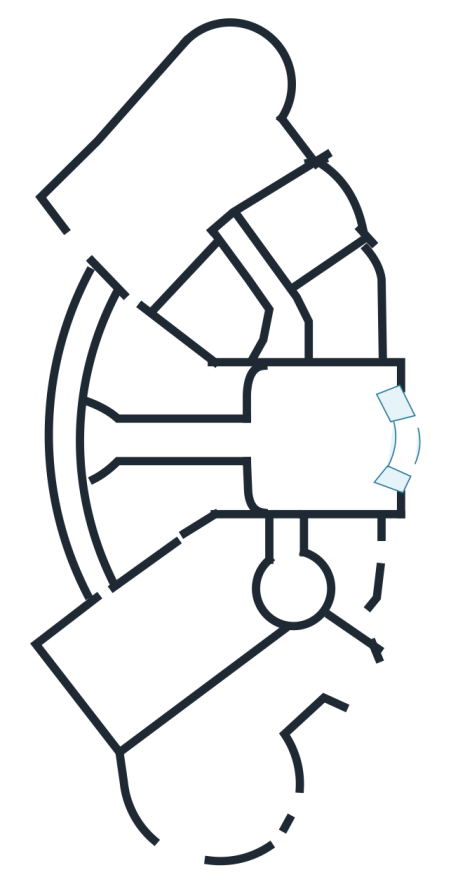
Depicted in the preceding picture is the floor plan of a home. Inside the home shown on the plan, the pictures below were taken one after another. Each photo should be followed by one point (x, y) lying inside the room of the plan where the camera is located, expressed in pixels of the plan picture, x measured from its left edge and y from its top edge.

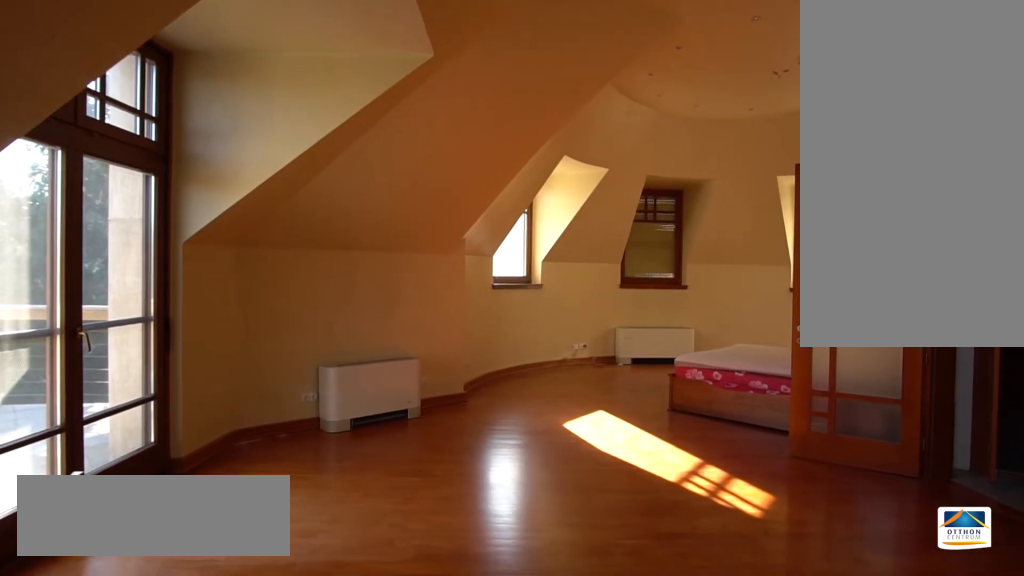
(227, 92)
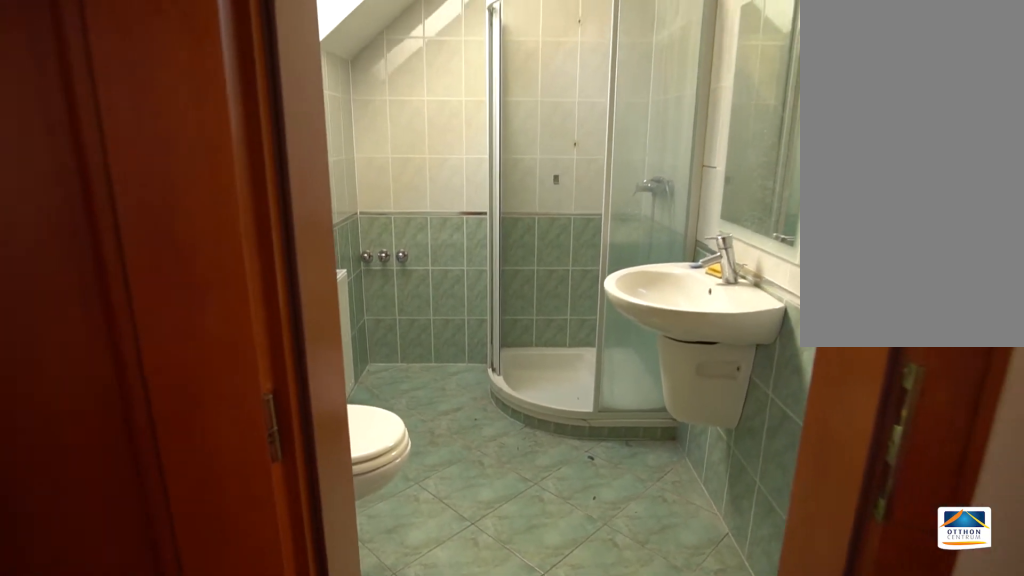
(227, 92)
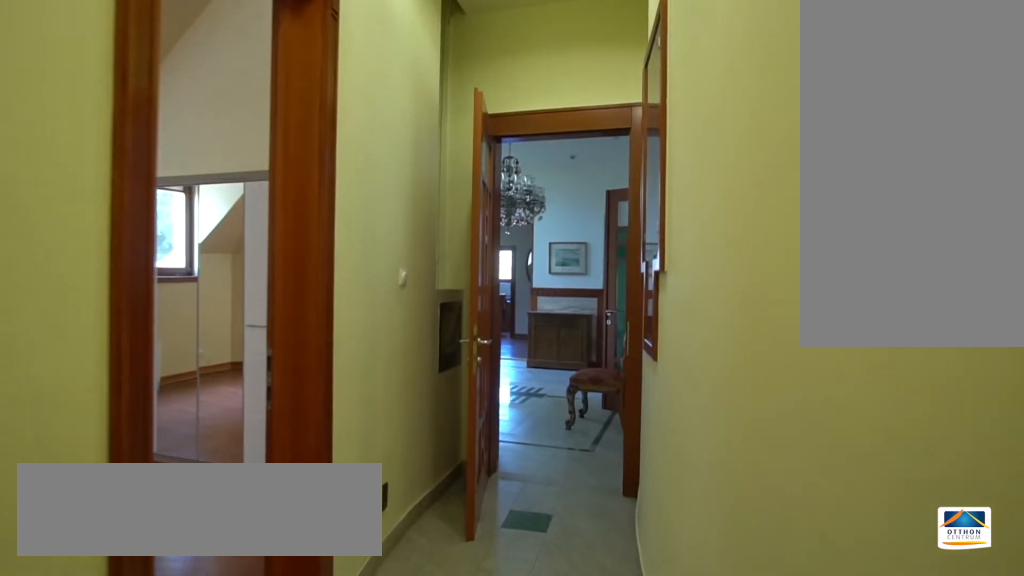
(285, 336)
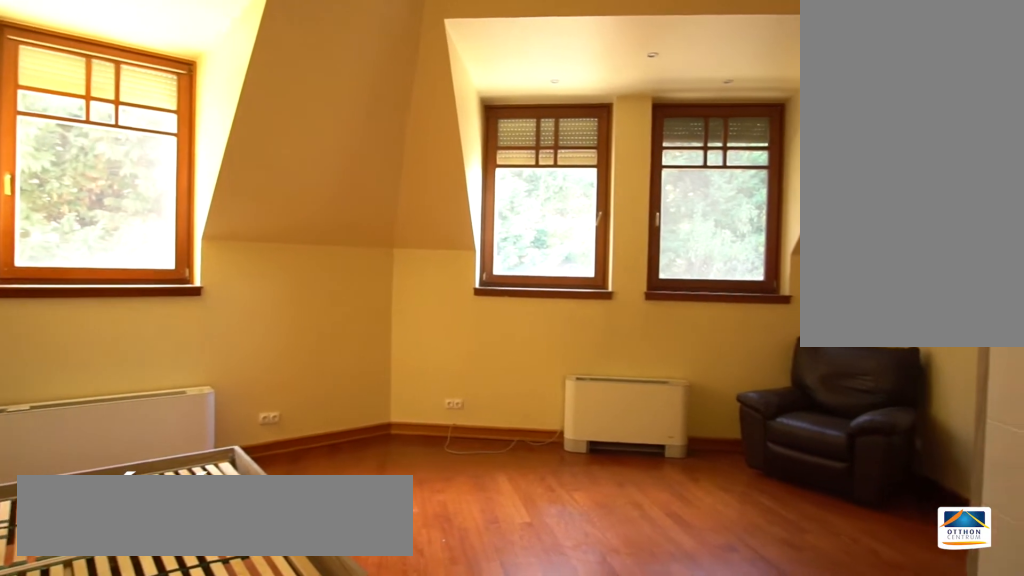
(303, 219)
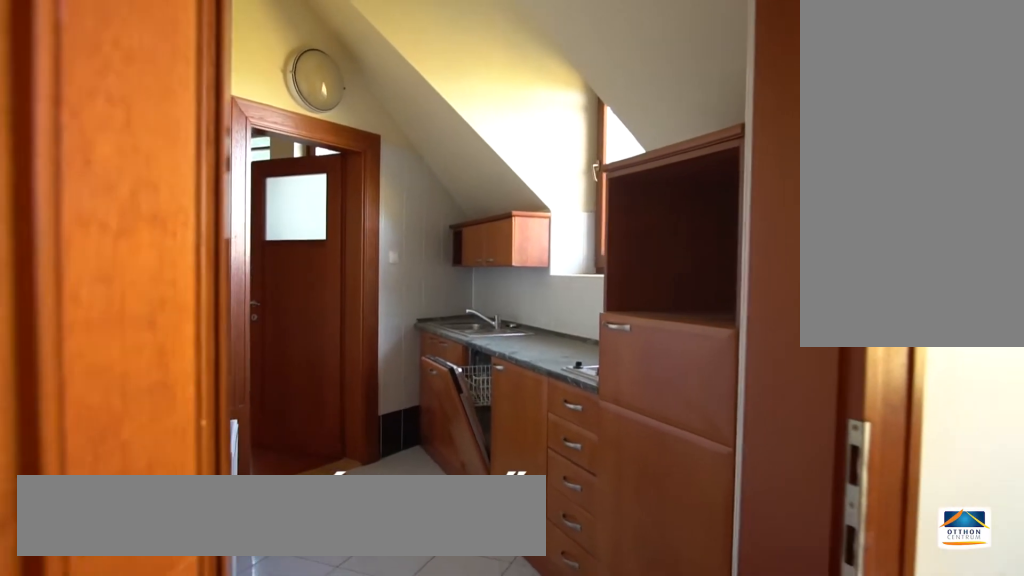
(350, 599)
